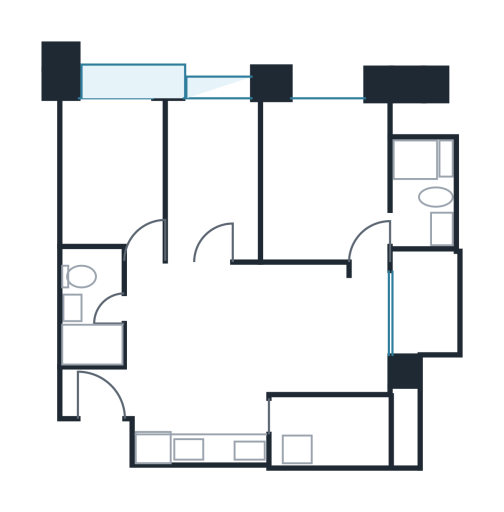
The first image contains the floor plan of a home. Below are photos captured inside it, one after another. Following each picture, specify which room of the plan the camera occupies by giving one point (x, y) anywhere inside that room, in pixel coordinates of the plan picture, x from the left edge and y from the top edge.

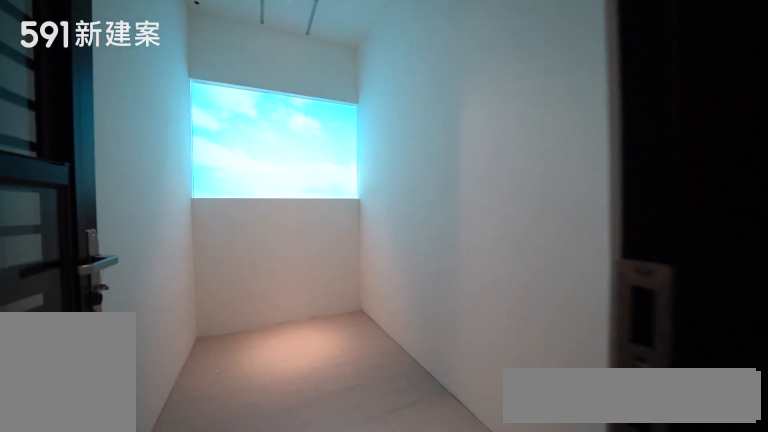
(331, 431)
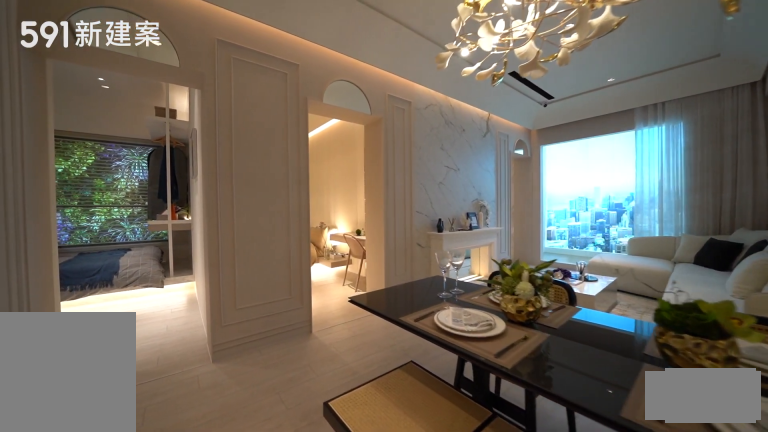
(174, 328)
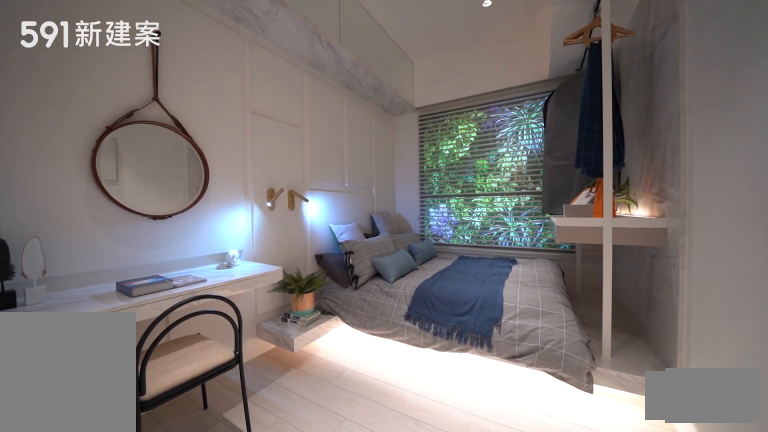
(107, 169)
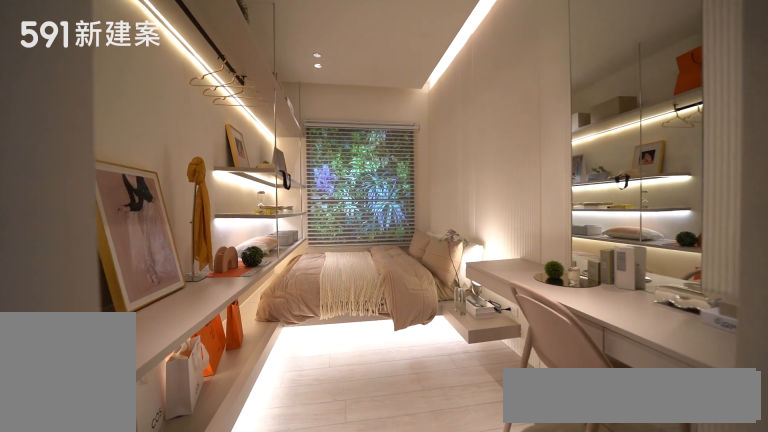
(209, 180)
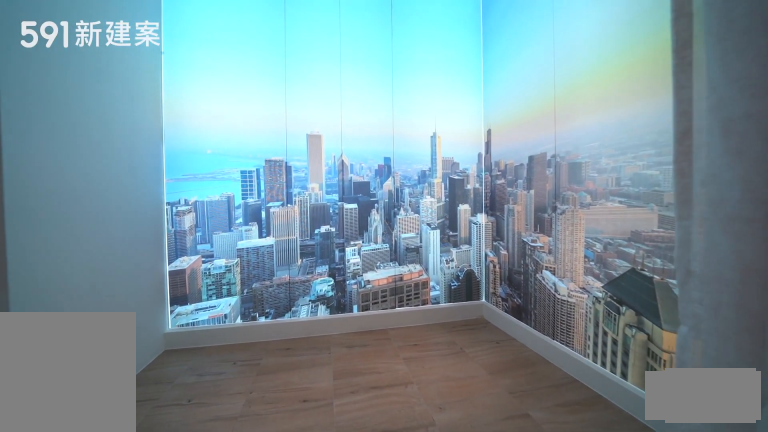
(424, 301)
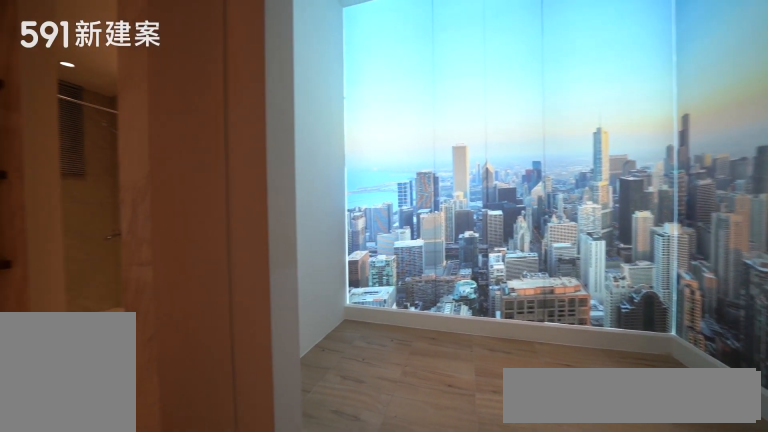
(424, 301)
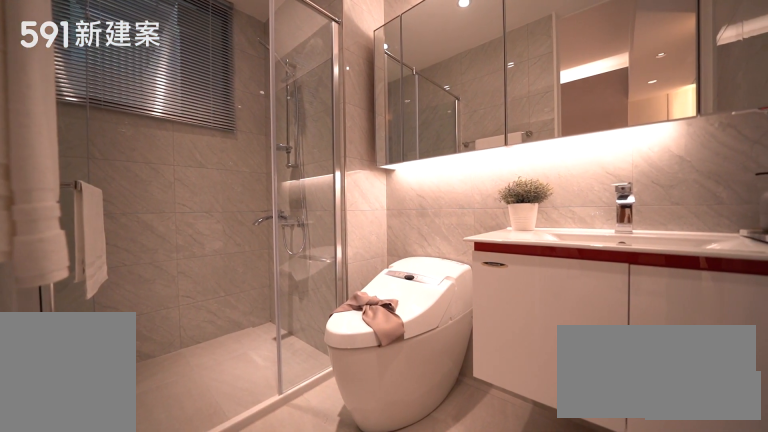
(424, 192)
